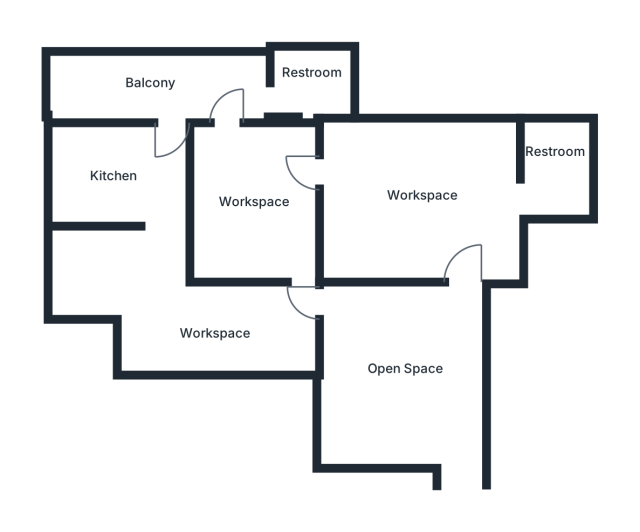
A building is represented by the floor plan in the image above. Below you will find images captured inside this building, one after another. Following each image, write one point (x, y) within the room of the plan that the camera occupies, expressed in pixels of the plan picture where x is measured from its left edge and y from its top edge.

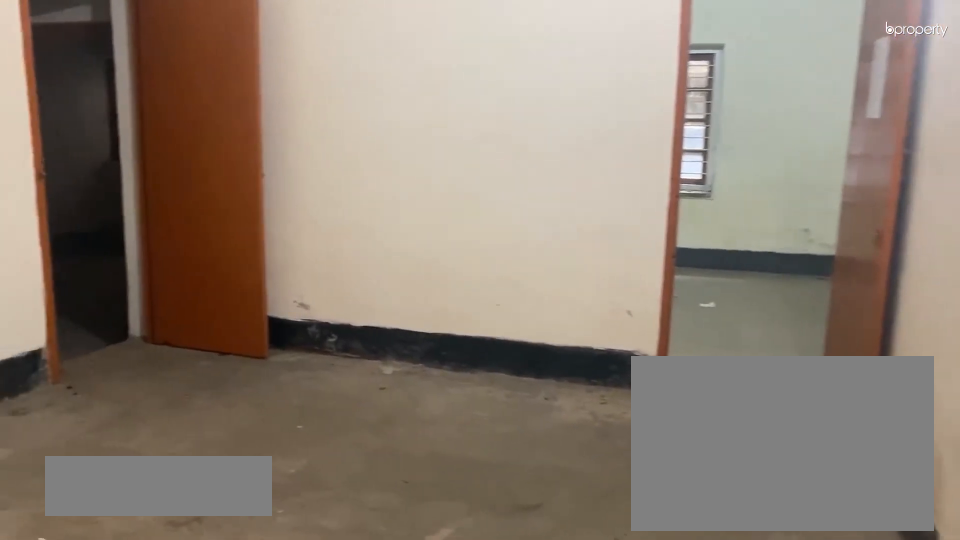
(400, 364)
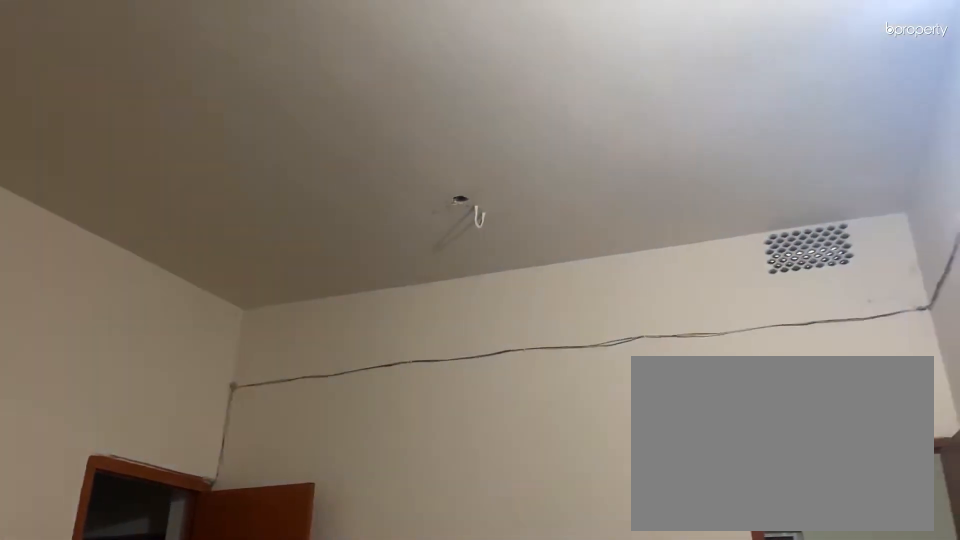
(400, 364)
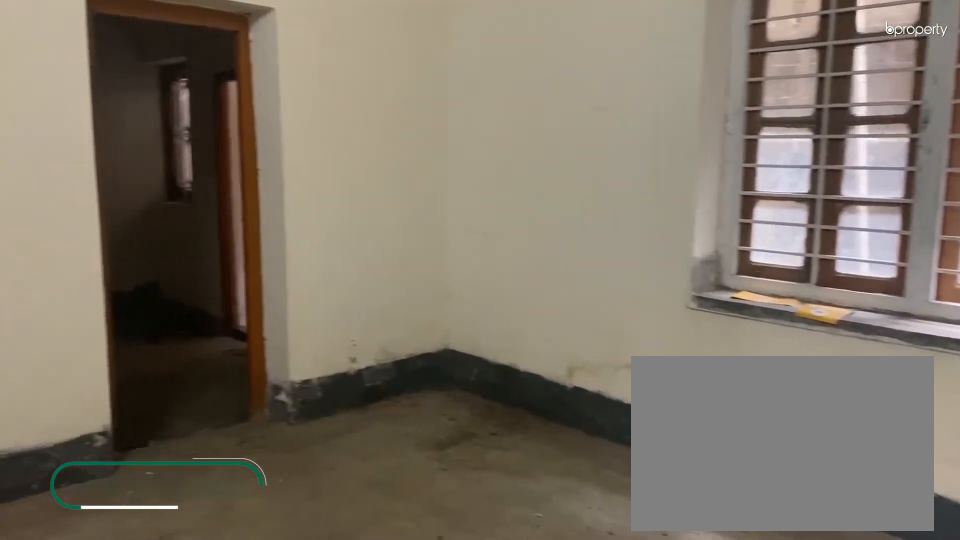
(416, 191)
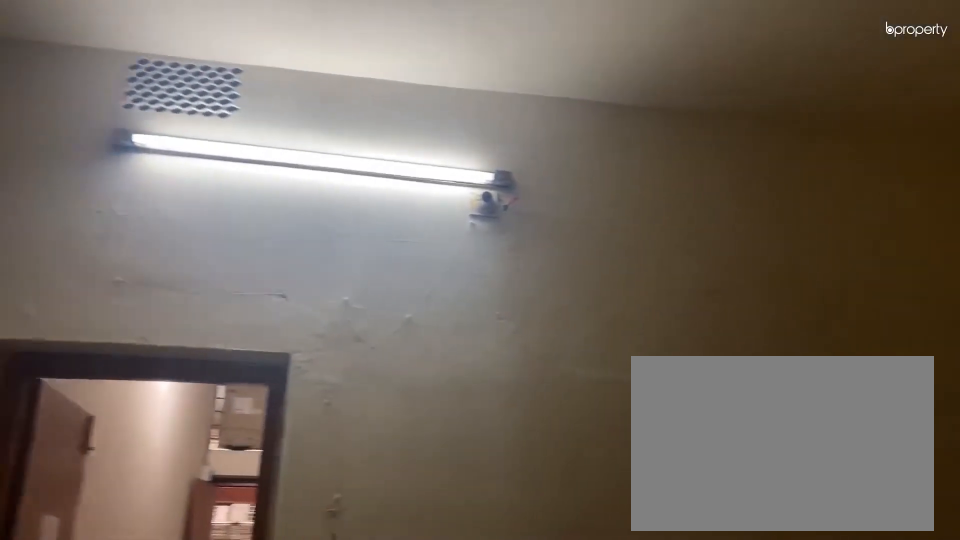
(416, 191)
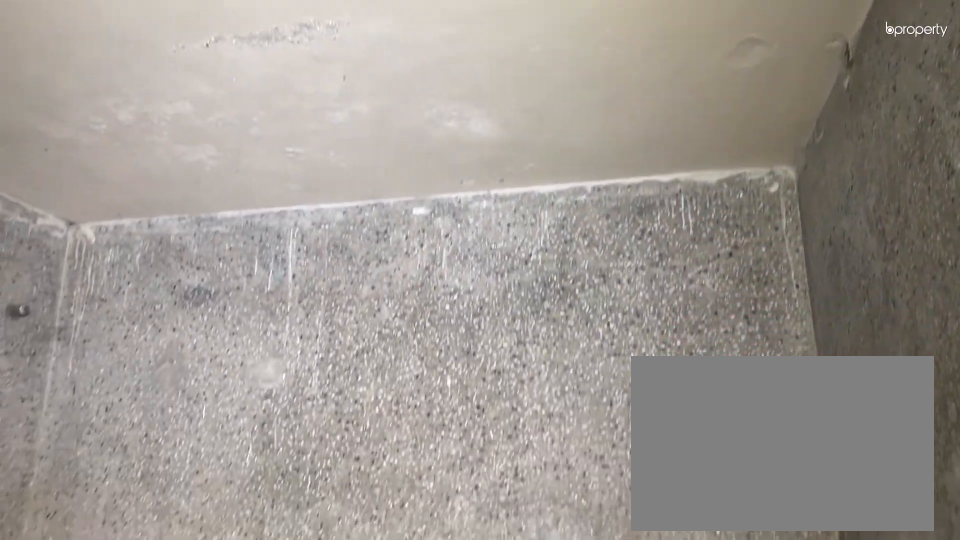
(553, 165)
